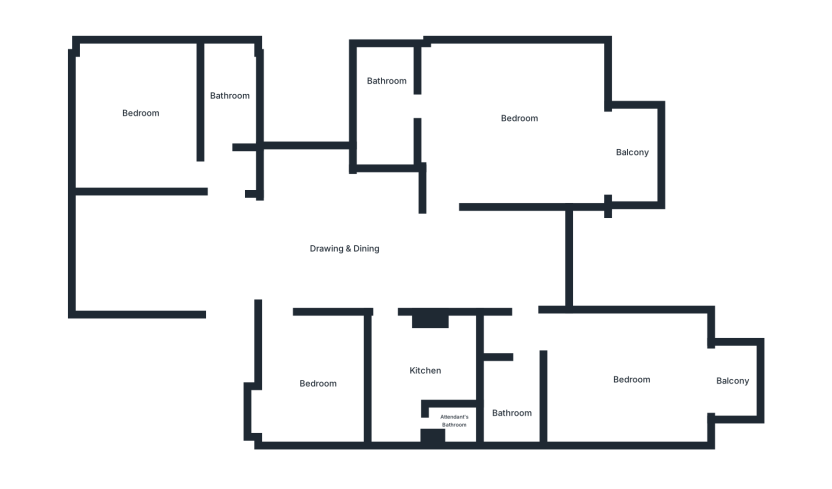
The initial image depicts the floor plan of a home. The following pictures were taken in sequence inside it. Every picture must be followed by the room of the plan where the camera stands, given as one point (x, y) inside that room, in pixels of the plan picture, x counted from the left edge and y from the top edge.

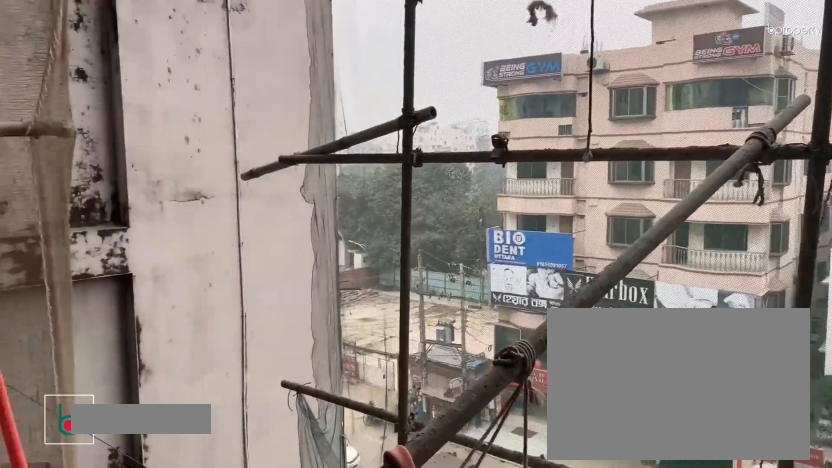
(627, 152)
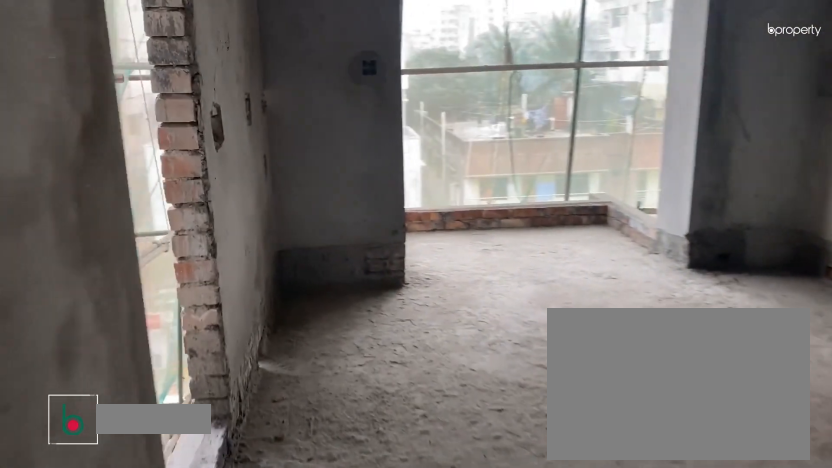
(631, 383)
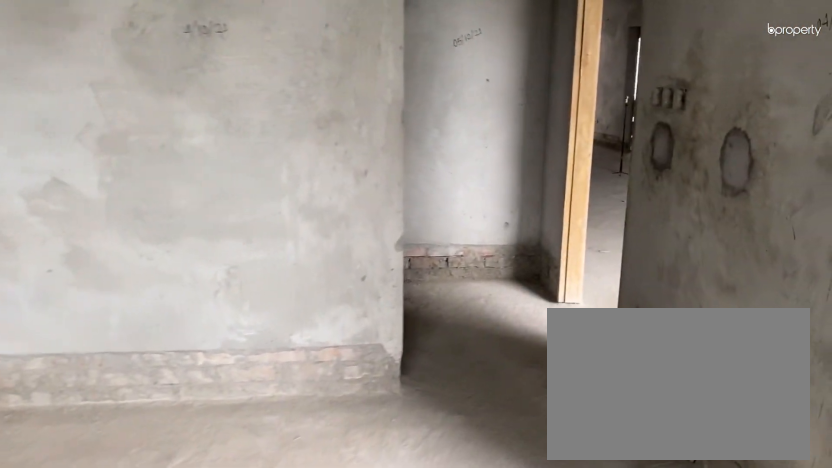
(631, 383)
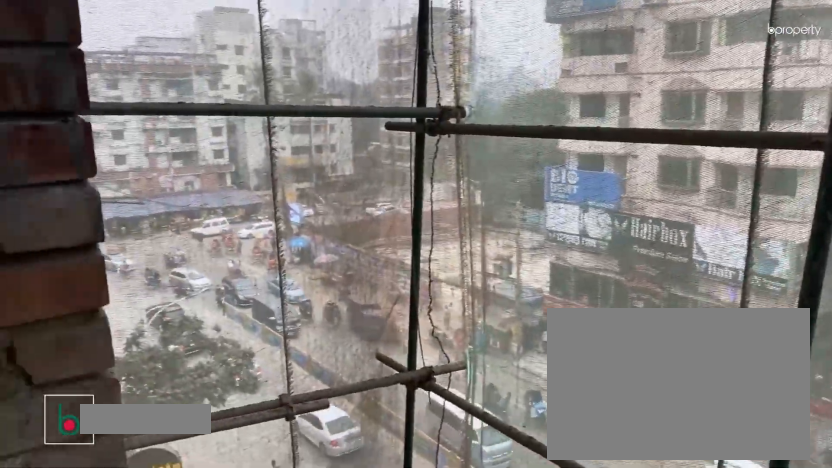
(730, 380)
